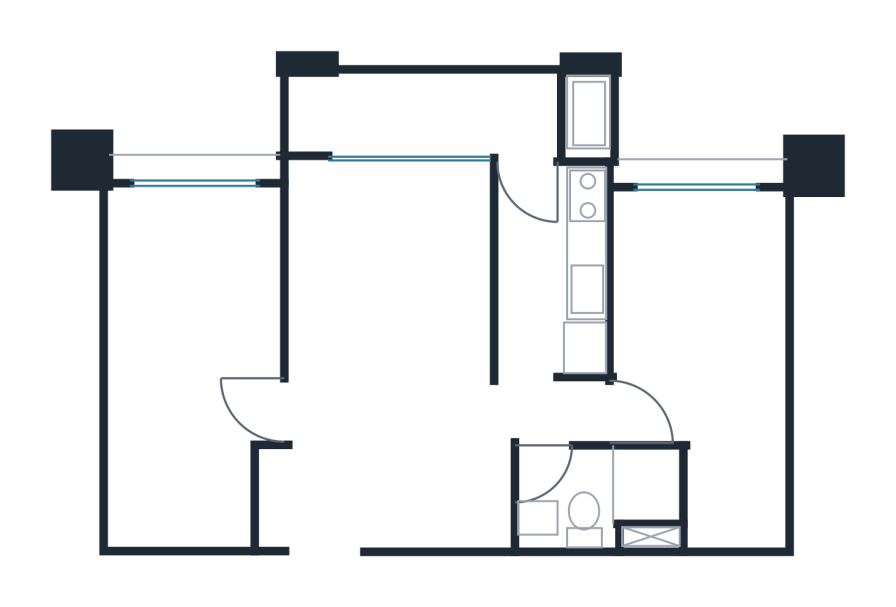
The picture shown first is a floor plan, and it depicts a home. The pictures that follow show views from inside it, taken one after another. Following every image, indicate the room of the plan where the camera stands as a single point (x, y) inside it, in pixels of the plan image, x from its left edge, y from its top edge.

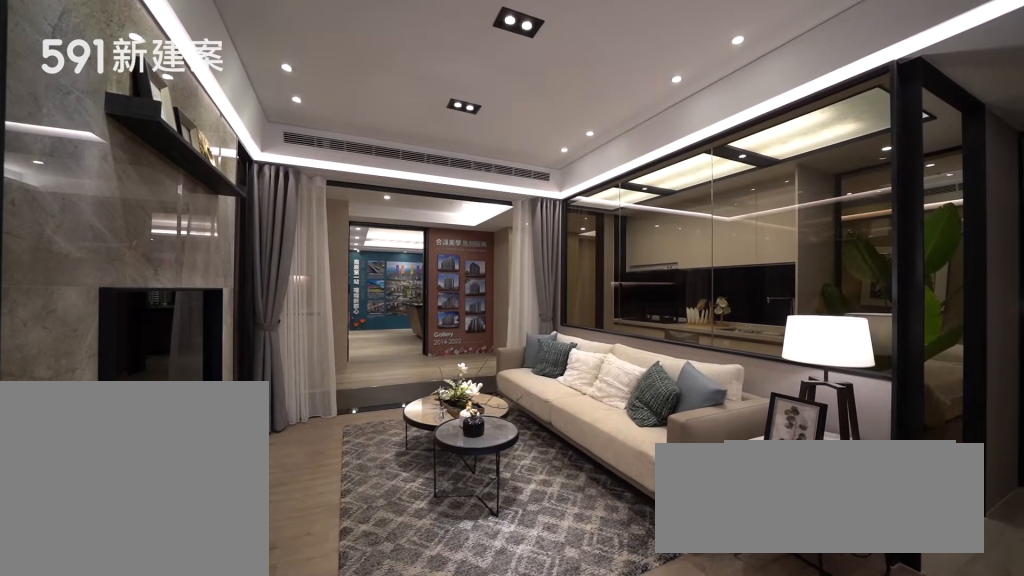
(390, 277)
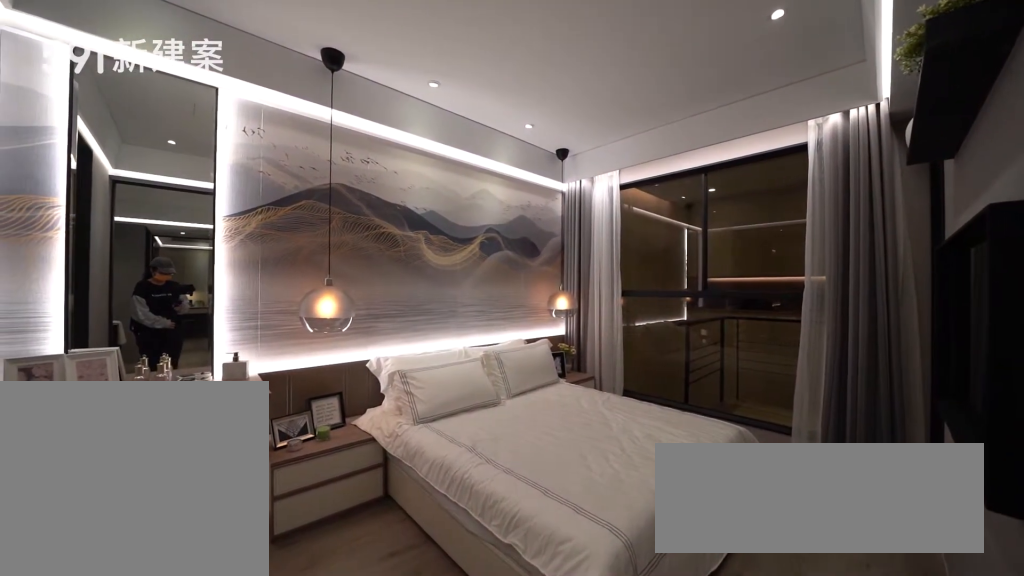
(192, 358)
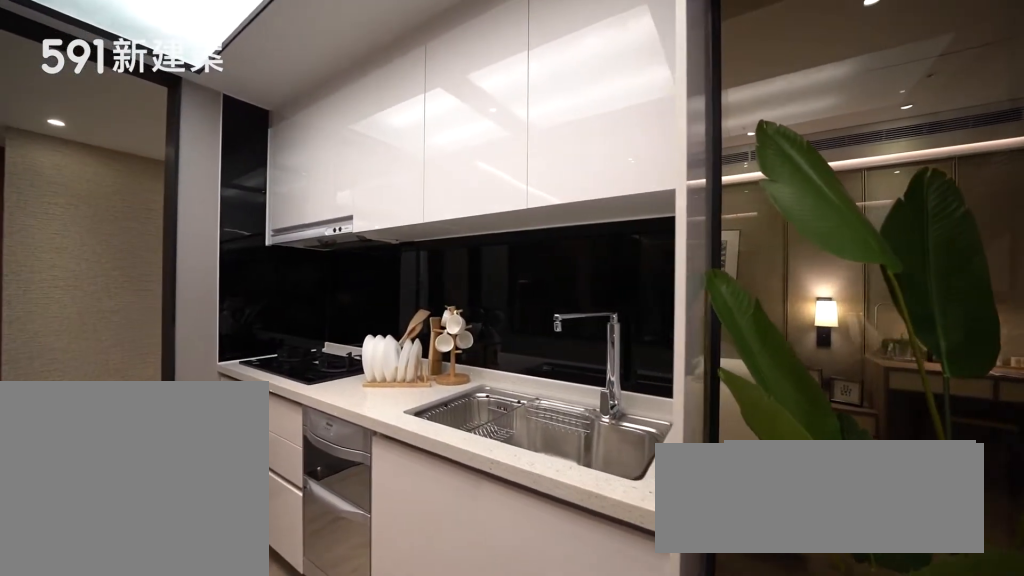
(555, 267)
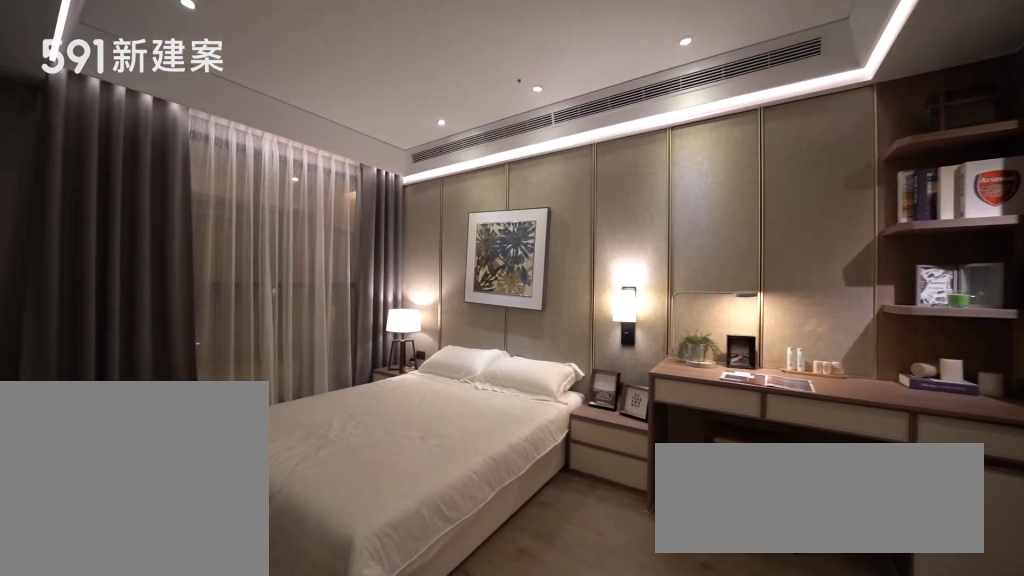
(710, 351)
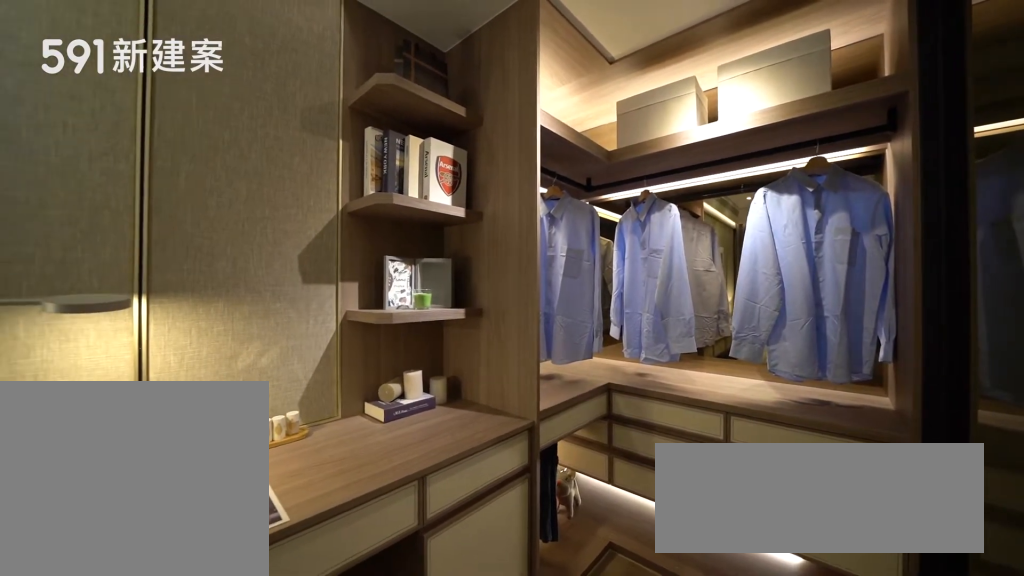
(710, 351)
